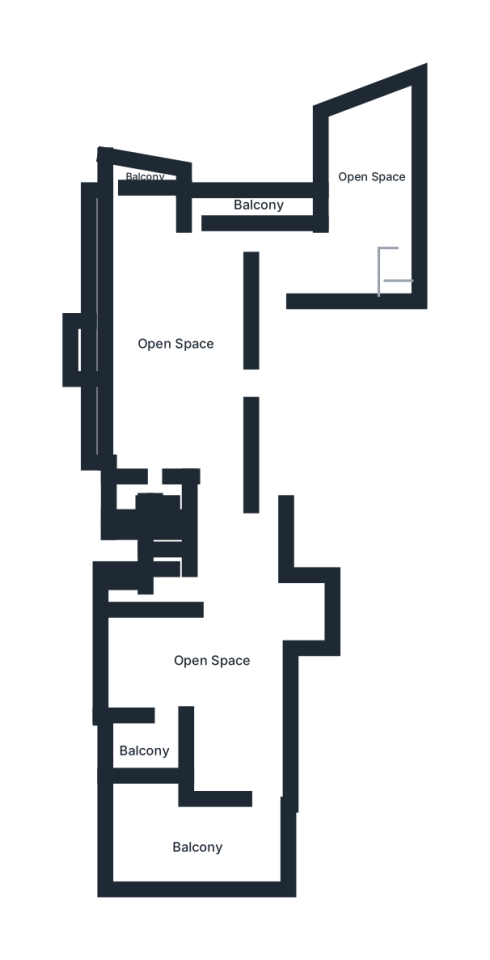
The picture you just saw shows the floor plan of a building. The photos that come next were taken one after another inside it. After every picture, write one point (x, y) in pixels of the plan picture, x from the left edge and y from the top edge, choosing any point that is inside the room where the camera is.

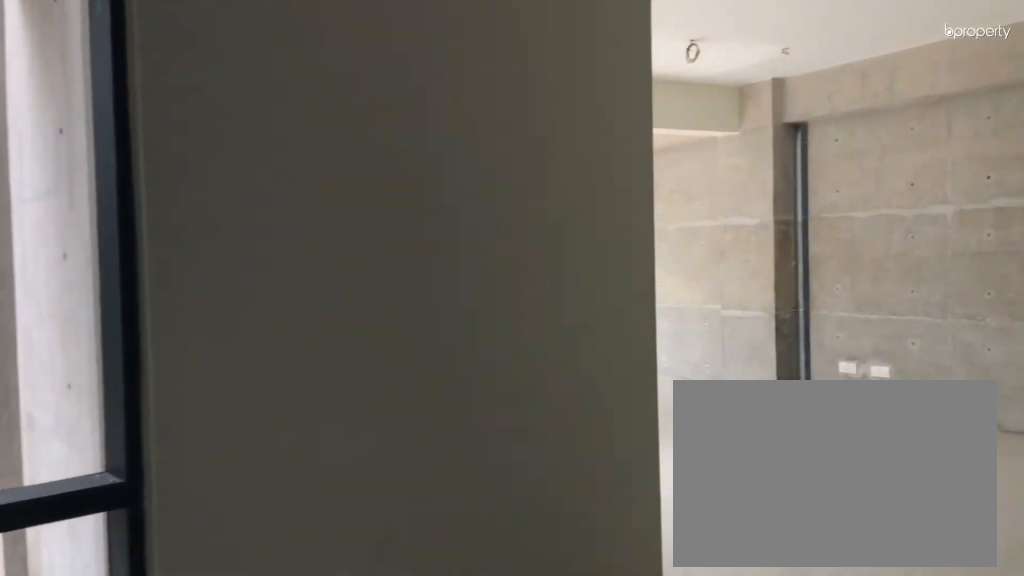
(329, 260)
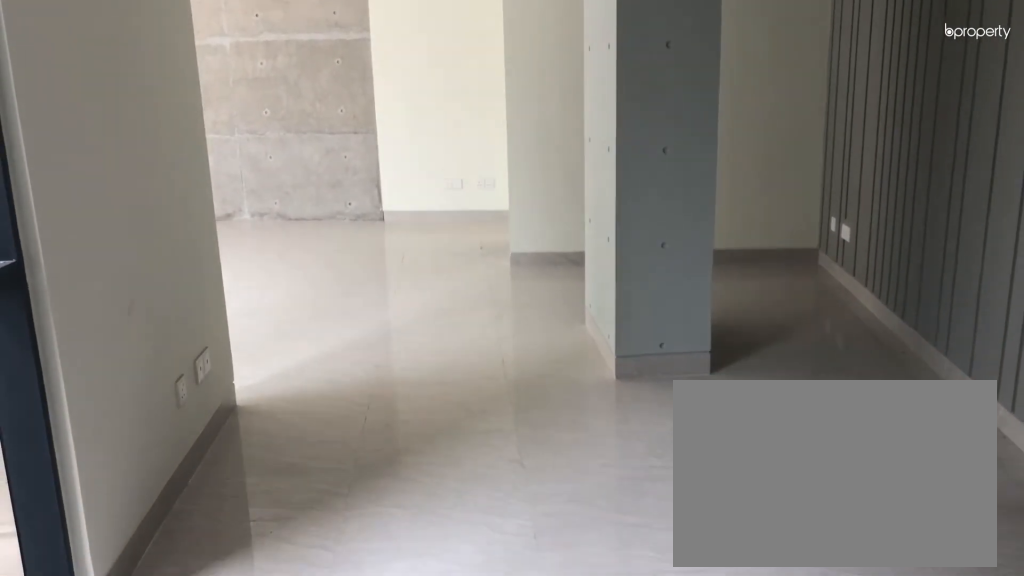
(329, 260)
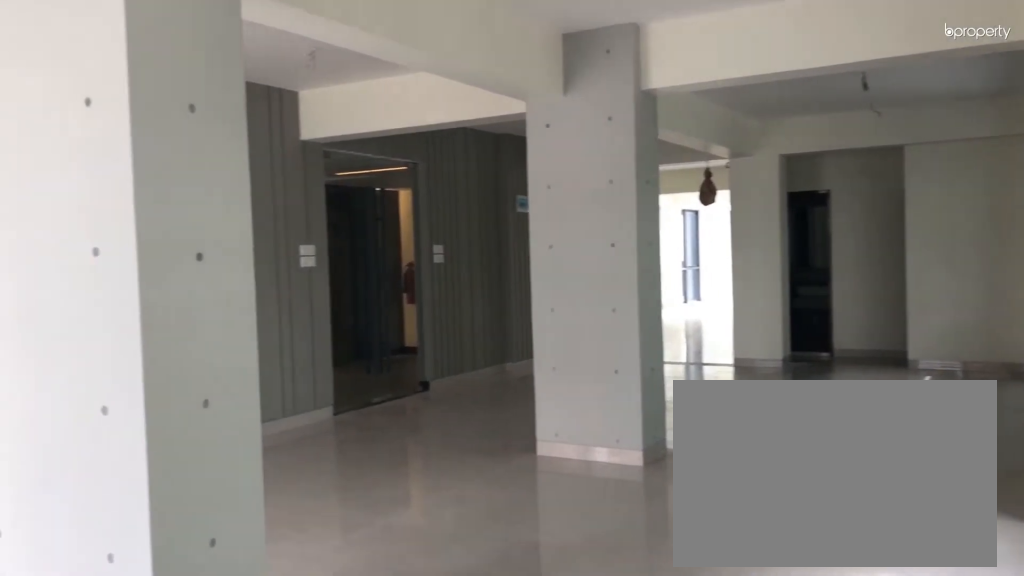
(183, 352)
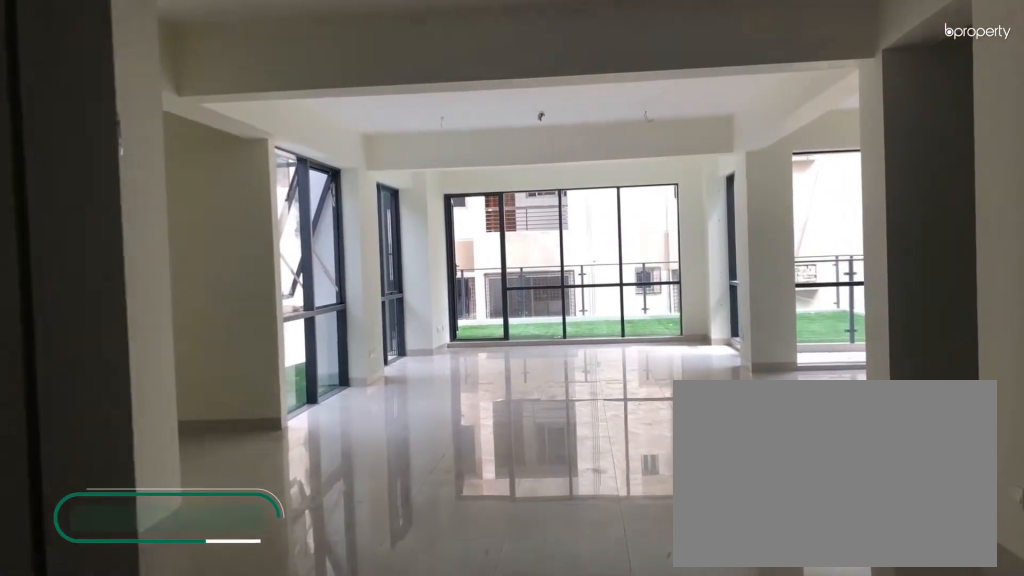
(208, 654)
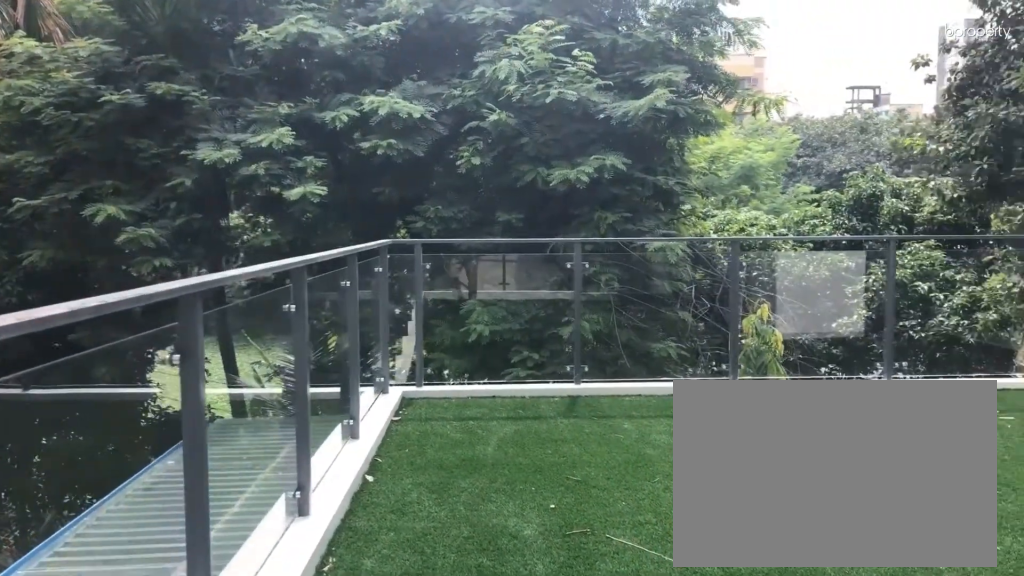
(189, 854)
